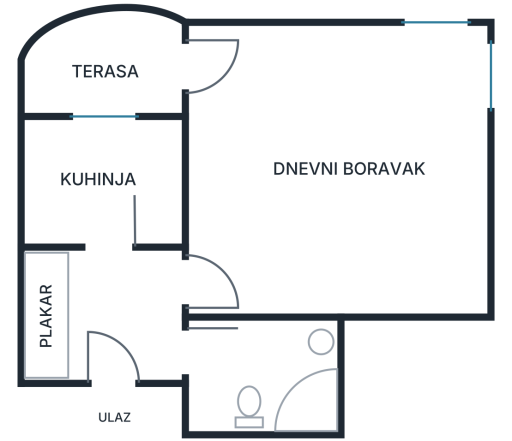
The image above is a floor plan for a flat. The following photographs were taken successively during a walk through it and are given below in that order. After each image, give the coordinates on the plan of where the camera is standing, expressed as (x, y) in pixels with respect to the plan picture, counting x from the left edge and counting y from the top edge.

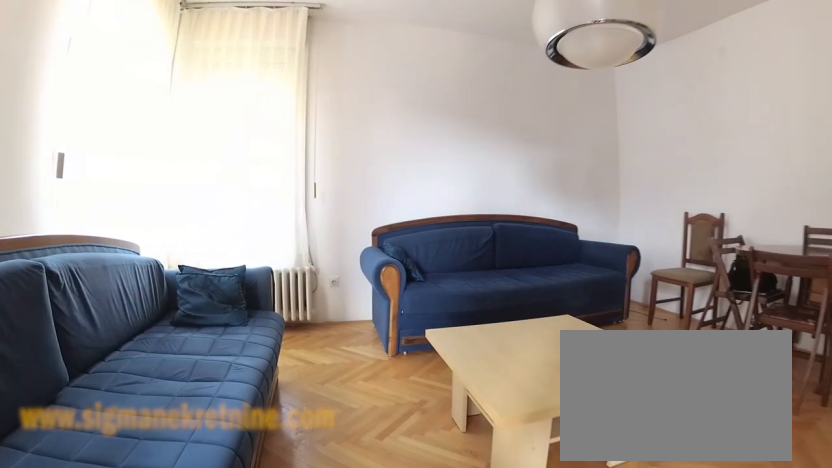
(265, 111)
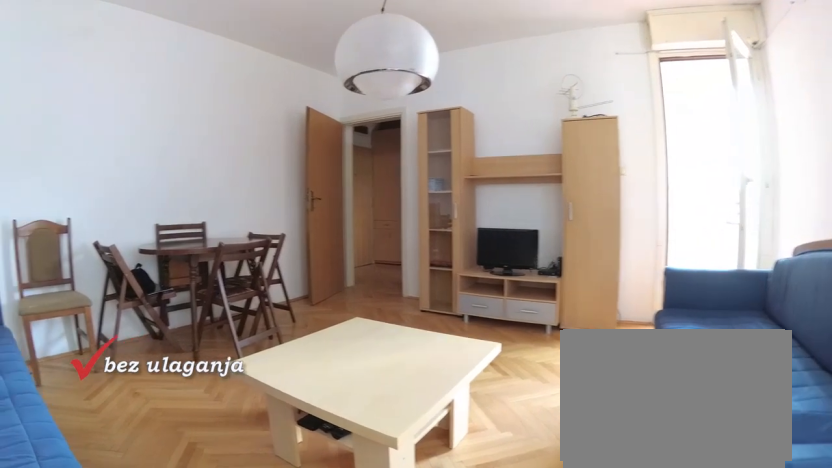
(434, 94)
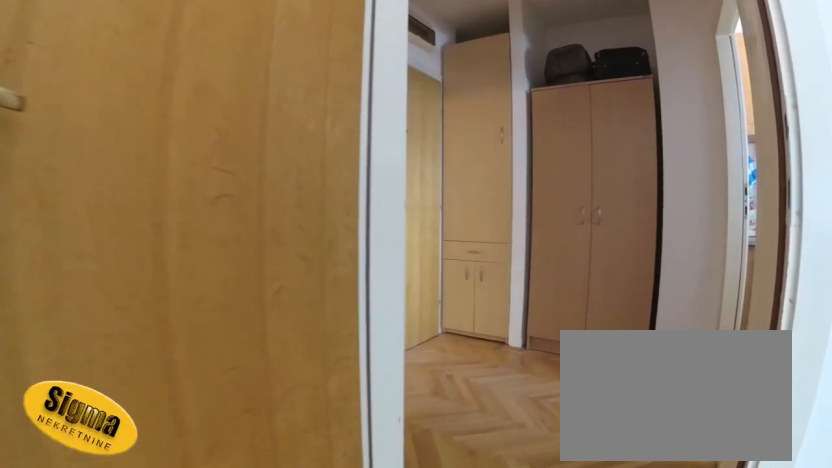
(255, 267)
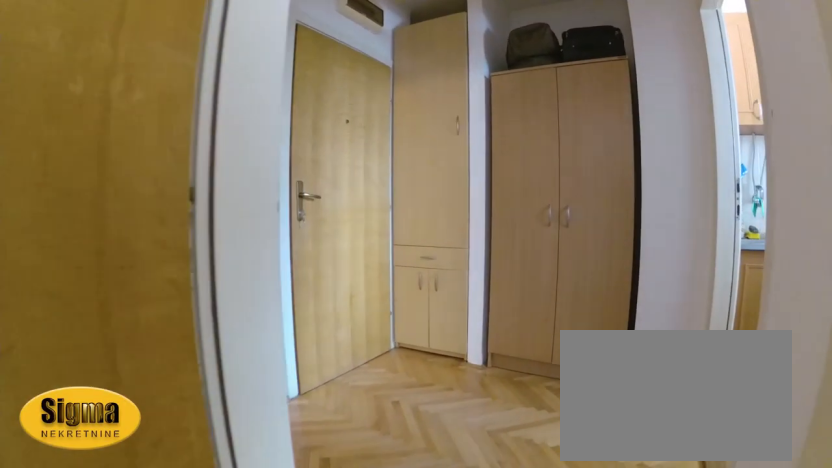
(243, 272)
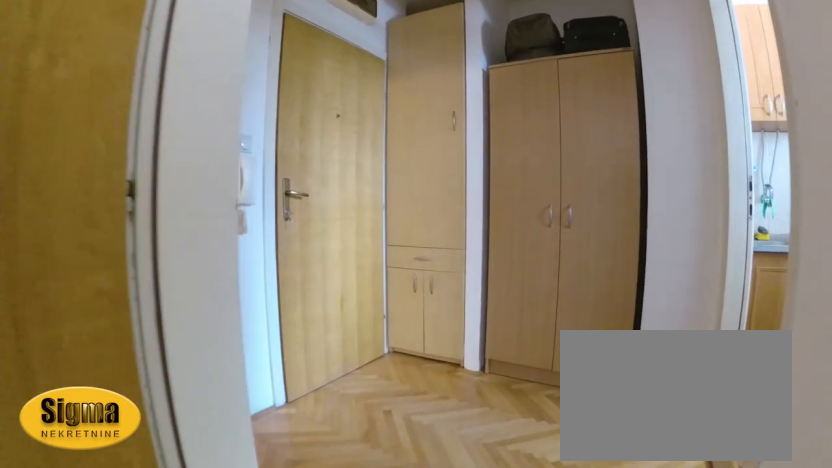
(239, 272)
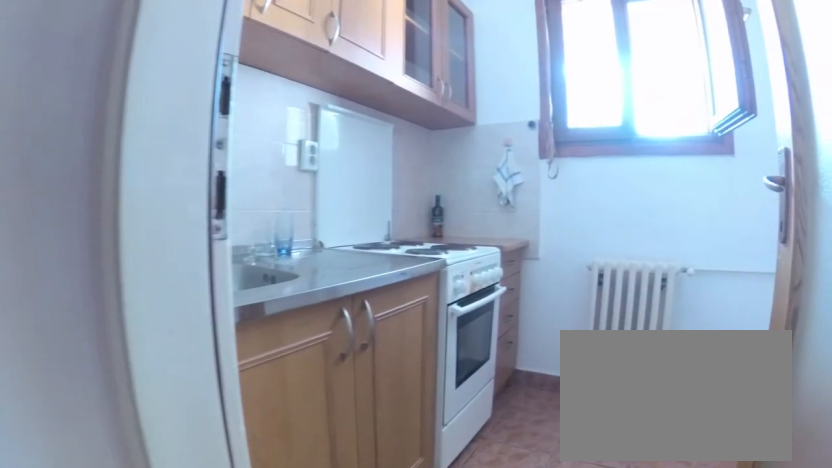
(134, 277)
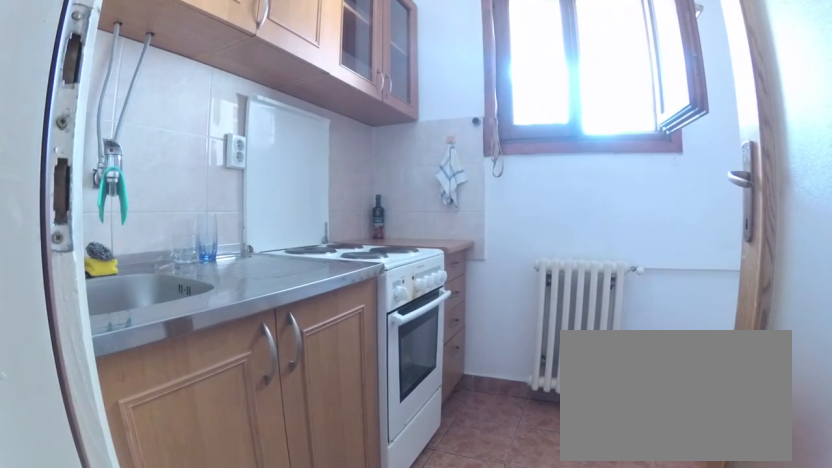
(114, 274)
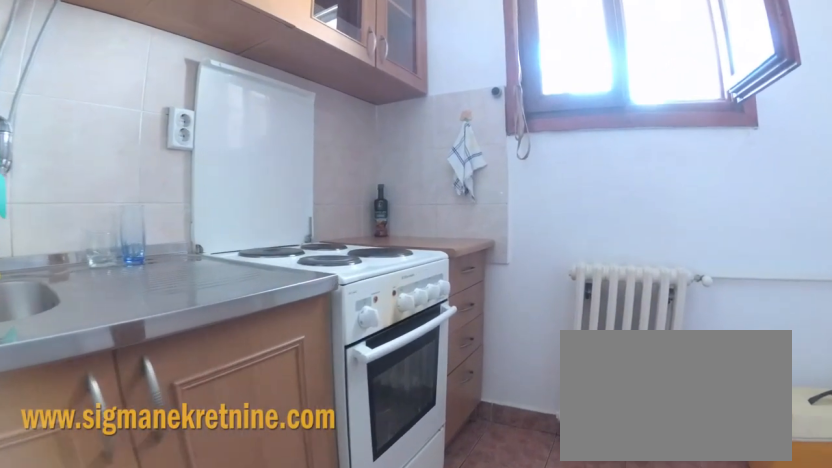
(114, 249)
